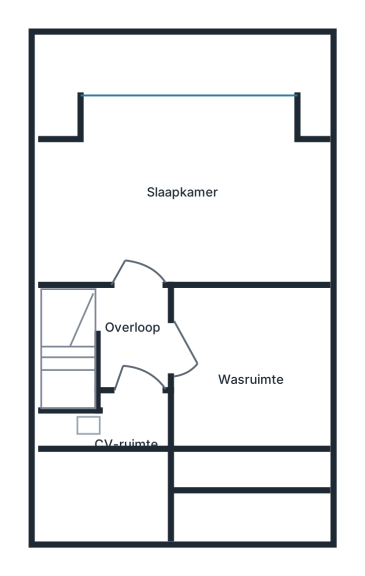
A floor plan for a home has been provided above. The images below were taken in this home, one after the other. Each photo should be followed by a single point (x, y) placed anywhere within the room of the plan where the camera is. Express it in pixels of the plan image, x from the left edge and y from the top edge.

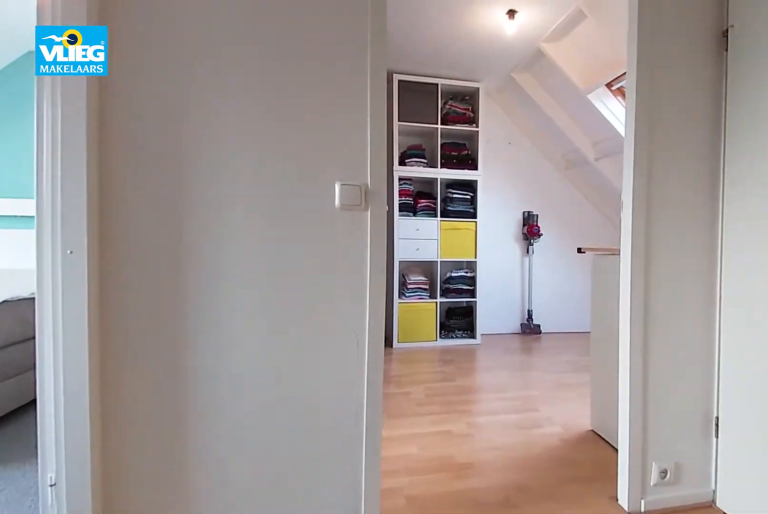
(132, 338)
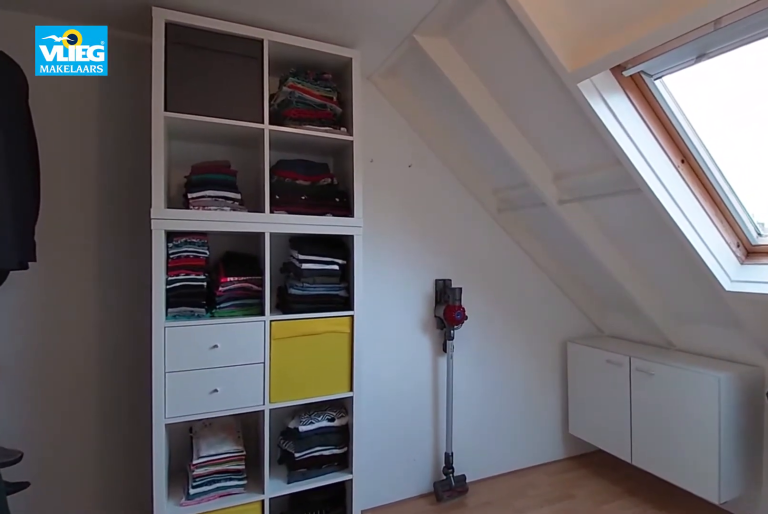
(248, 373)
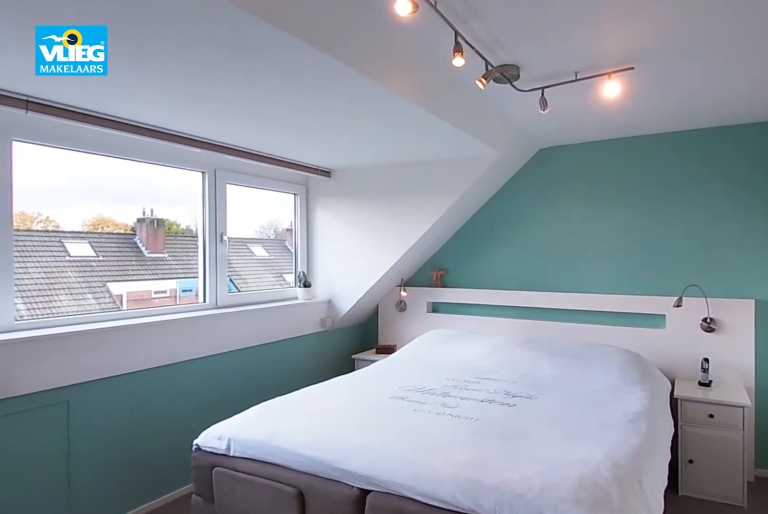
(108, 201)
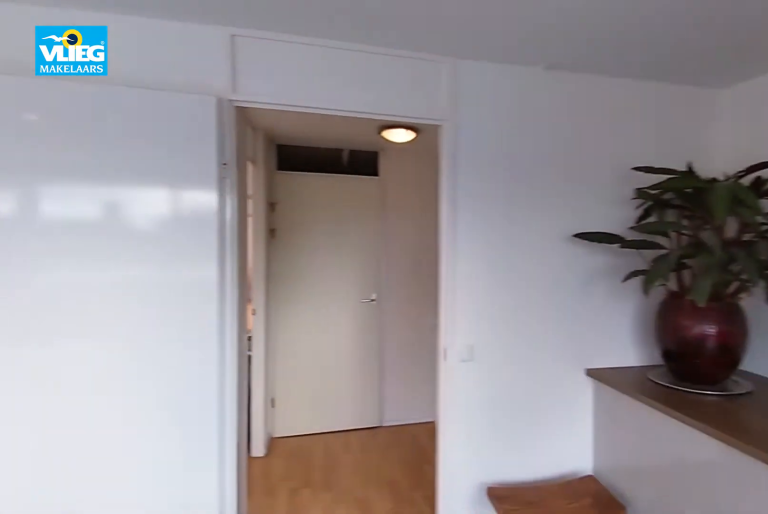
(108, 201)
